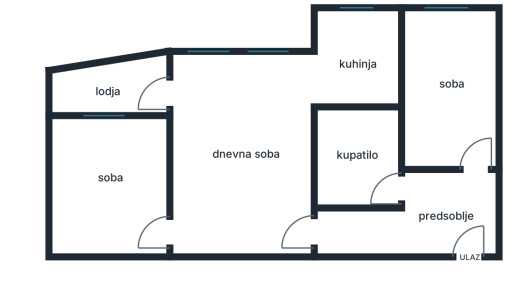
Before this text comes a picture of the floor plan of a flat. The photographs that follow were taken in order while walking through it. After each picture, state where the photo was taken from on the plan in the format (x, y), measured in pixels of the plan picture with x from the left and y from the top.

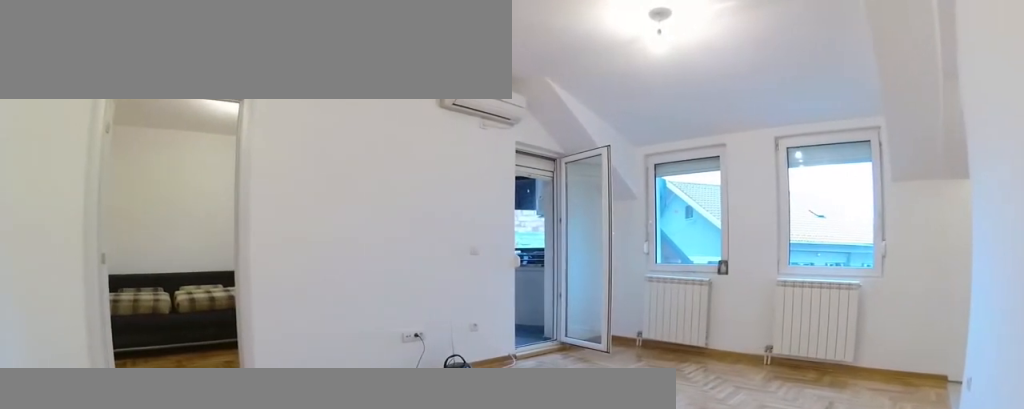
(306, 224)
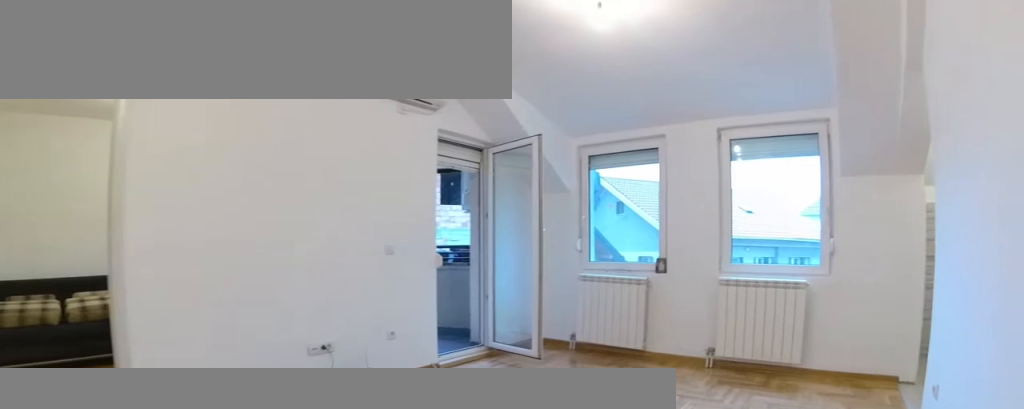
(301, 213)
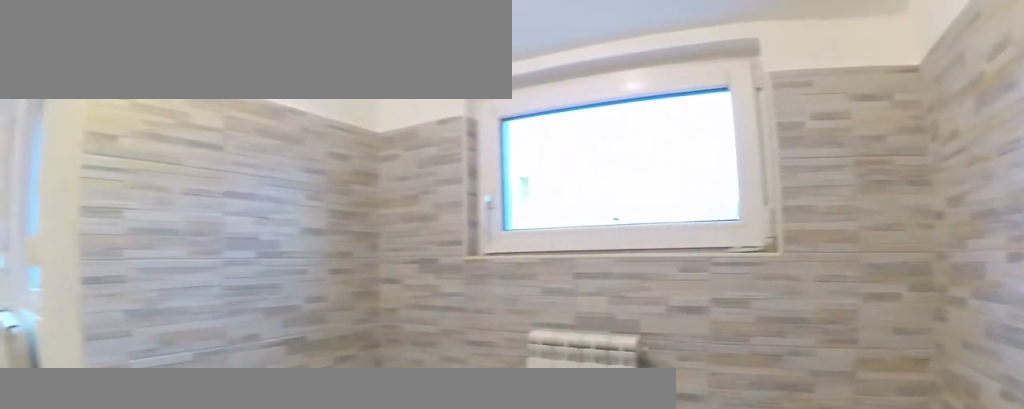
(392, 92)
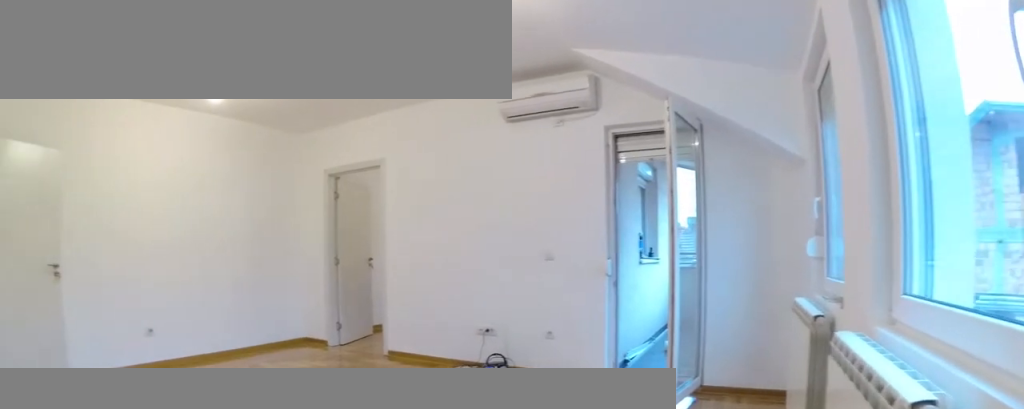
(328, 76)
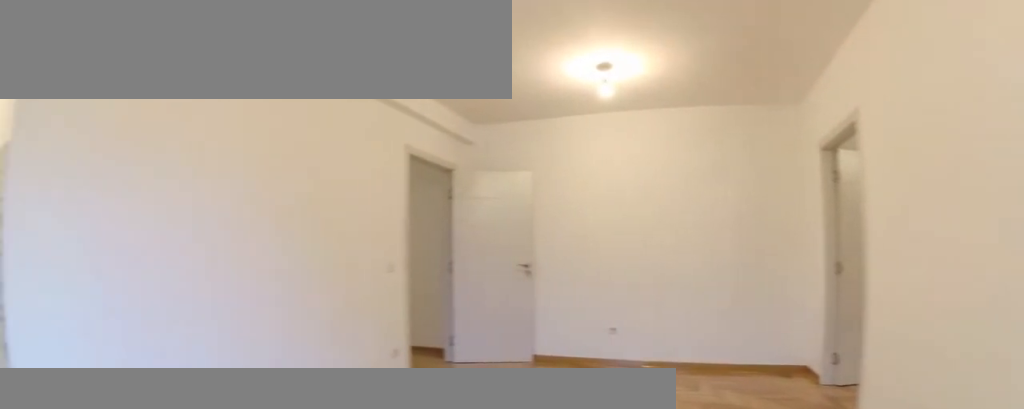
(195, 69)
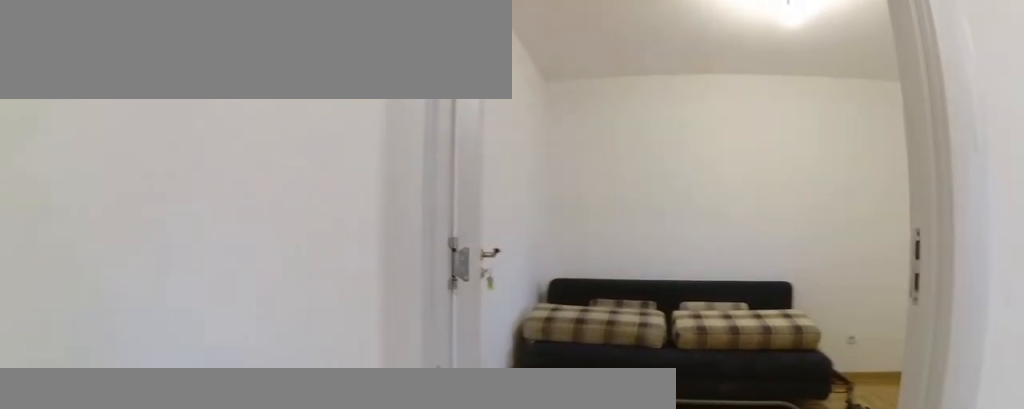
(205, 227)
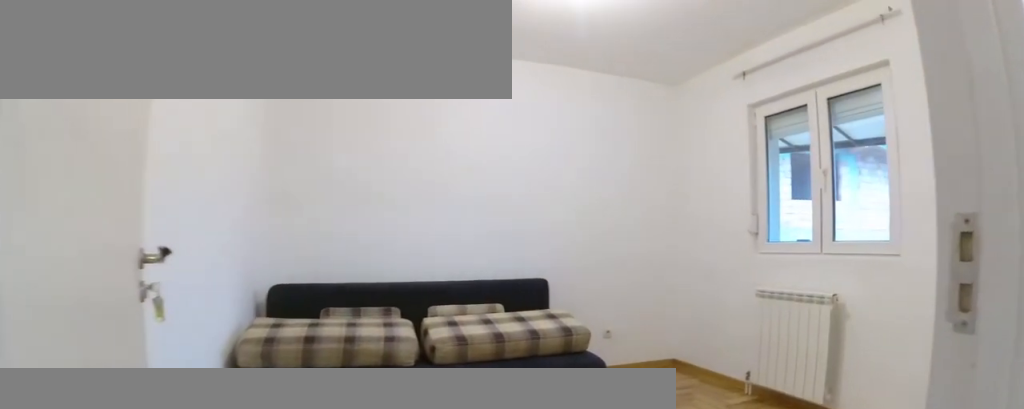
(188, 226)
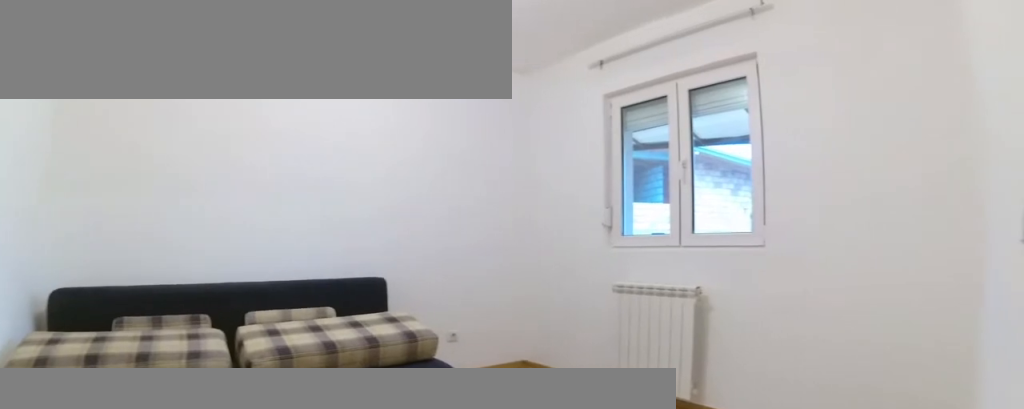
(176, 226)
